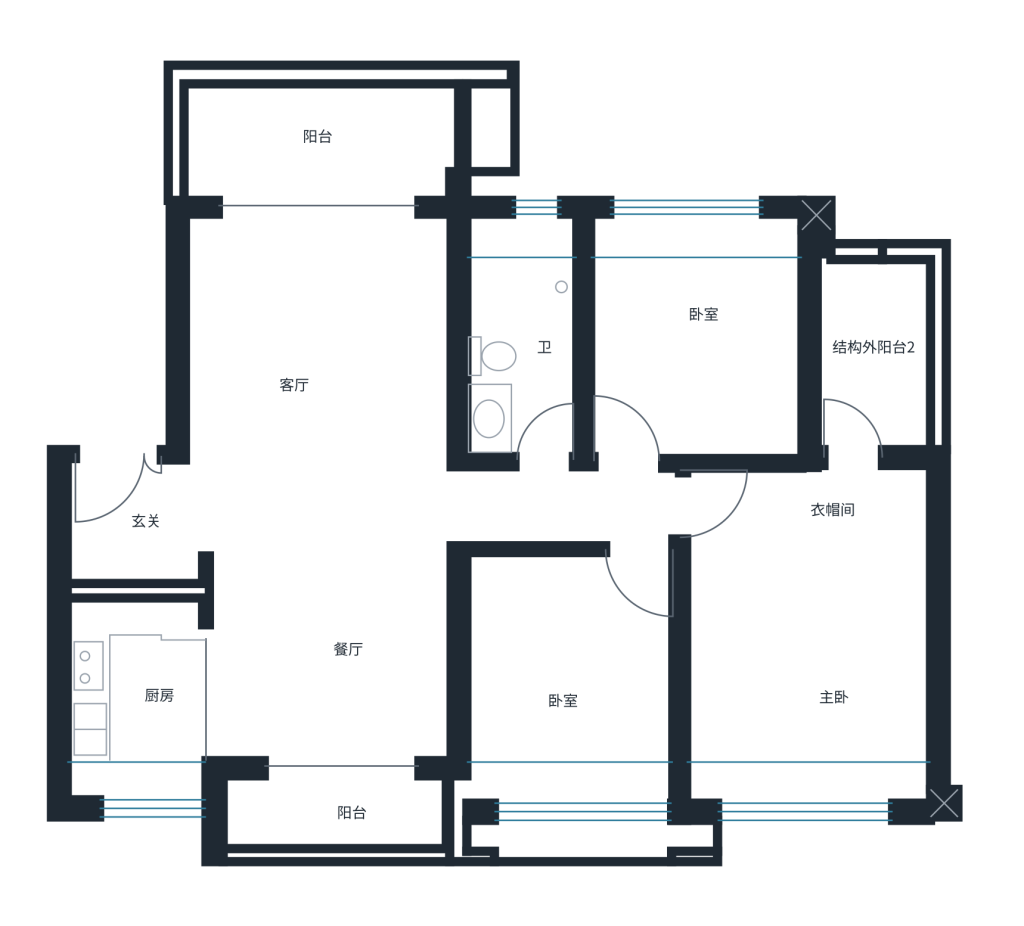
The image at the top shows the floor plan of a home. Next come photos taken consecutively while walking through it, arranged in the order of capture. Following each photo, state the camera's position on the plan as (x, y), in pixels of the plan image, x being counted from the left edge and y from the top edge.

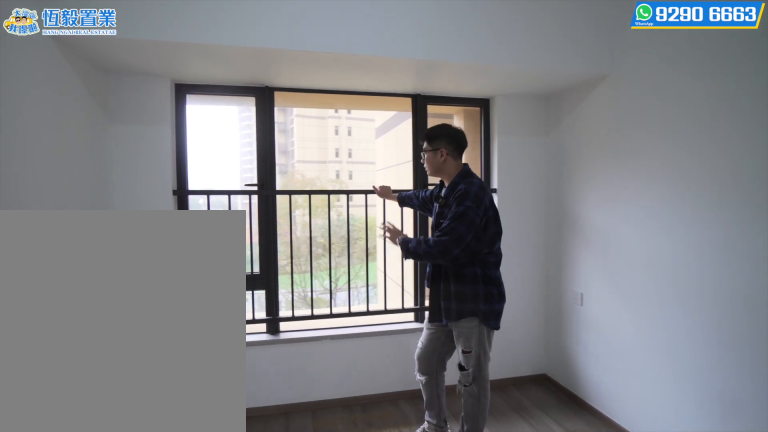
(536, 769)
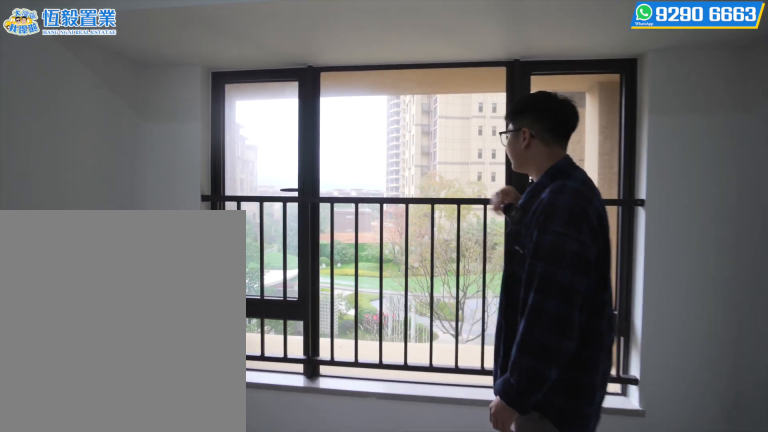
(536, 768)
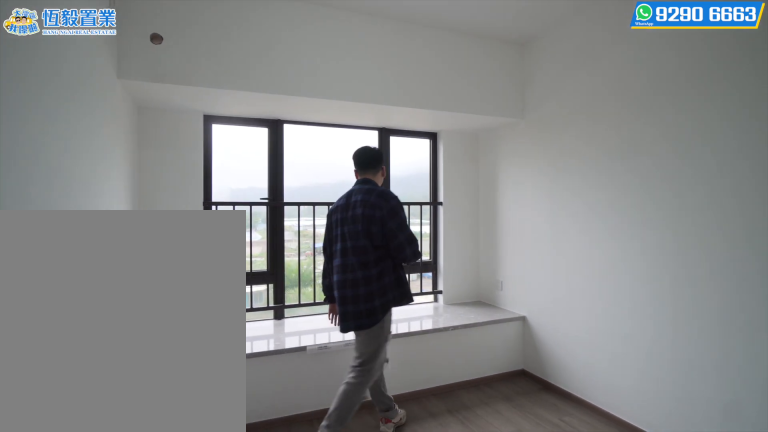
(655, 289)
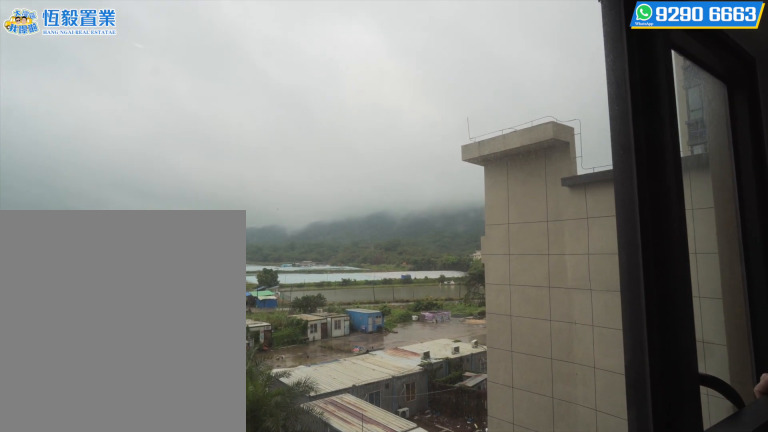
(743, 293)
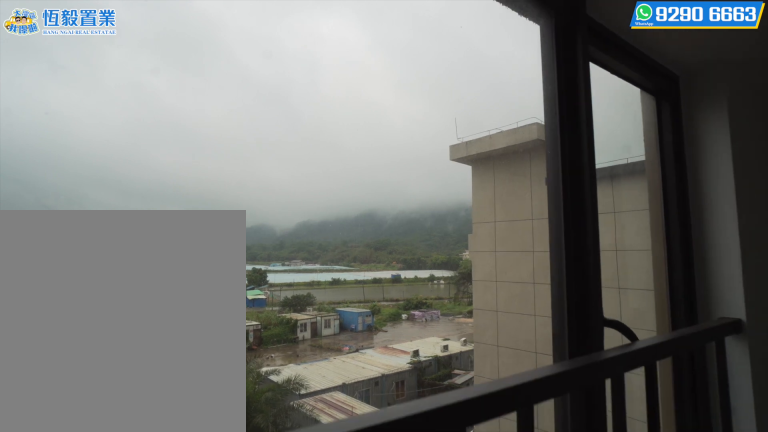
(743, 292)
